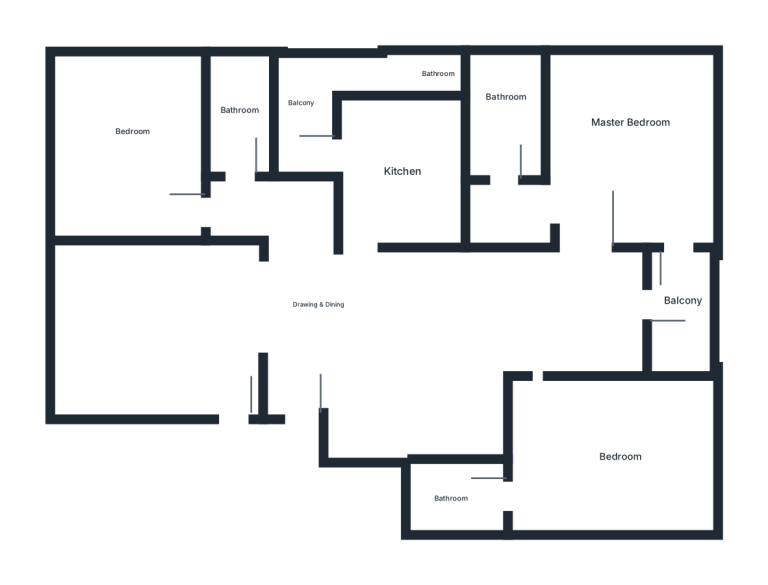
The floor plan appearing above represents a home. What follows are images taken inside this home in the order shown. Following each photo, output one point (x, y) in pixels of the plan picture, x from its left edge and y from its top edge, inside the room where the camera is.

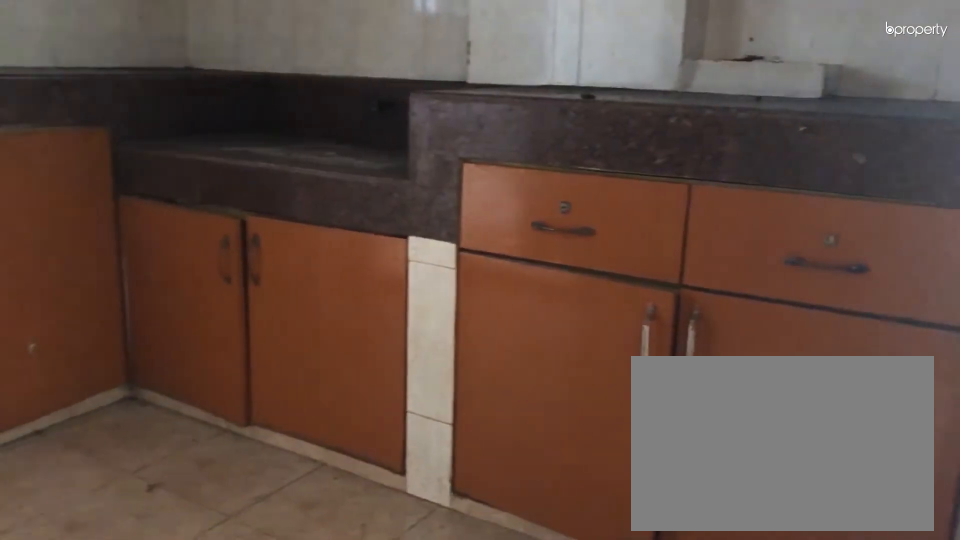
(410, 171)
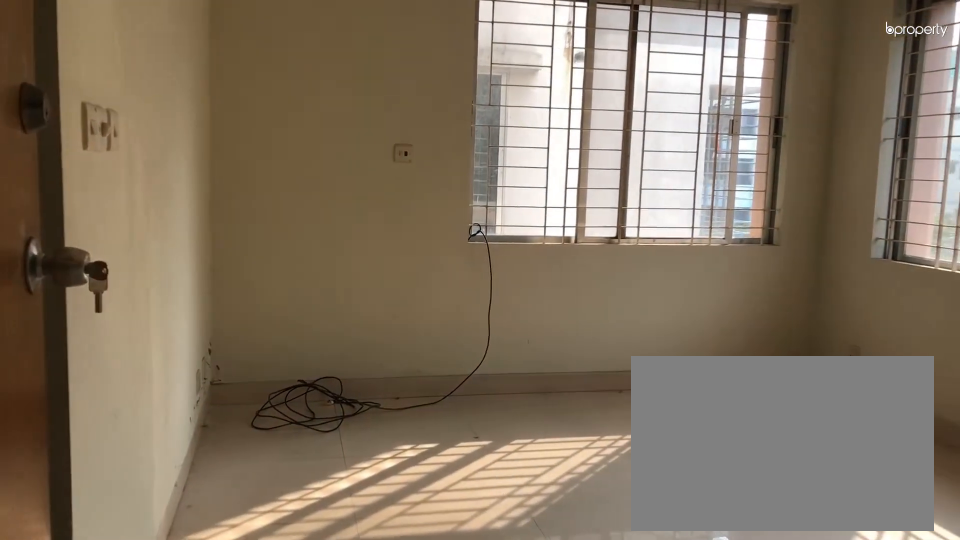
(605, 243)
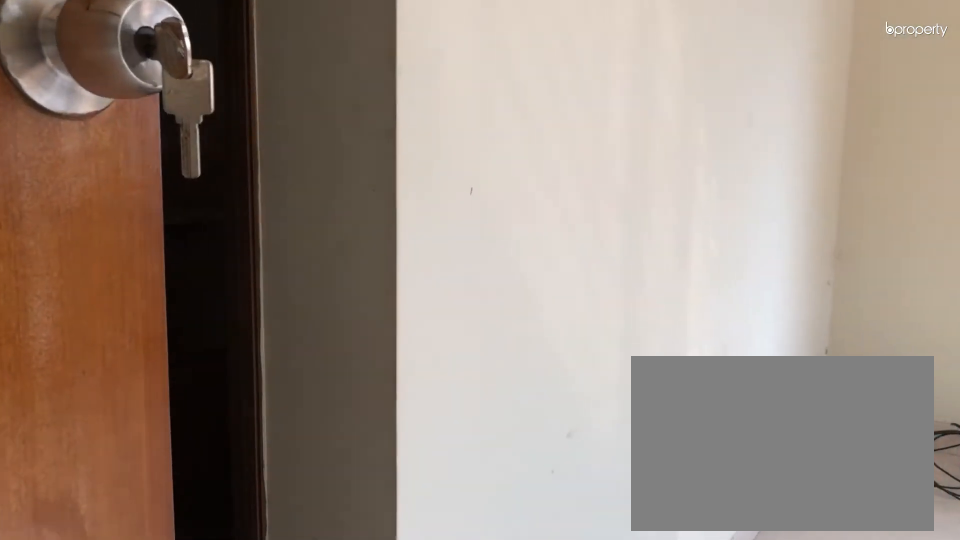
(612, 140)
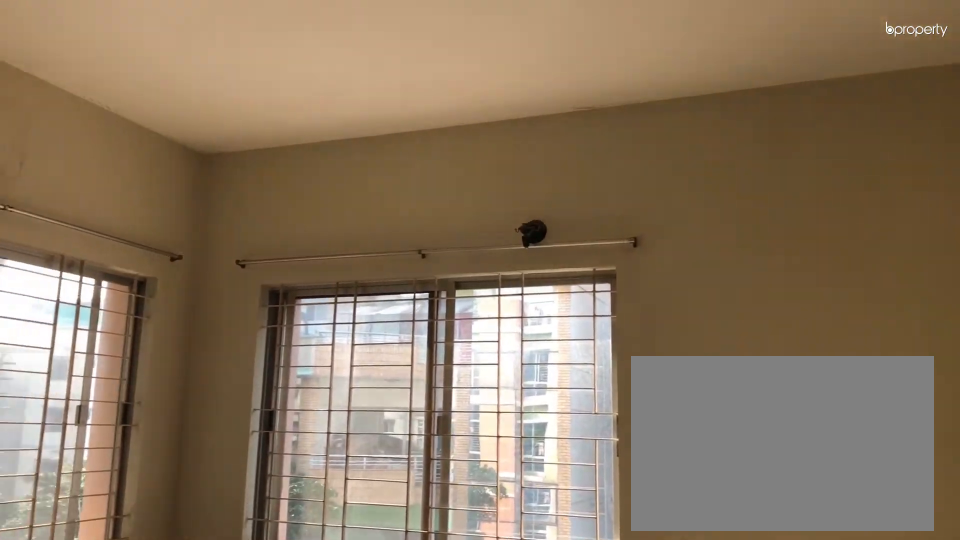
(613, 140)
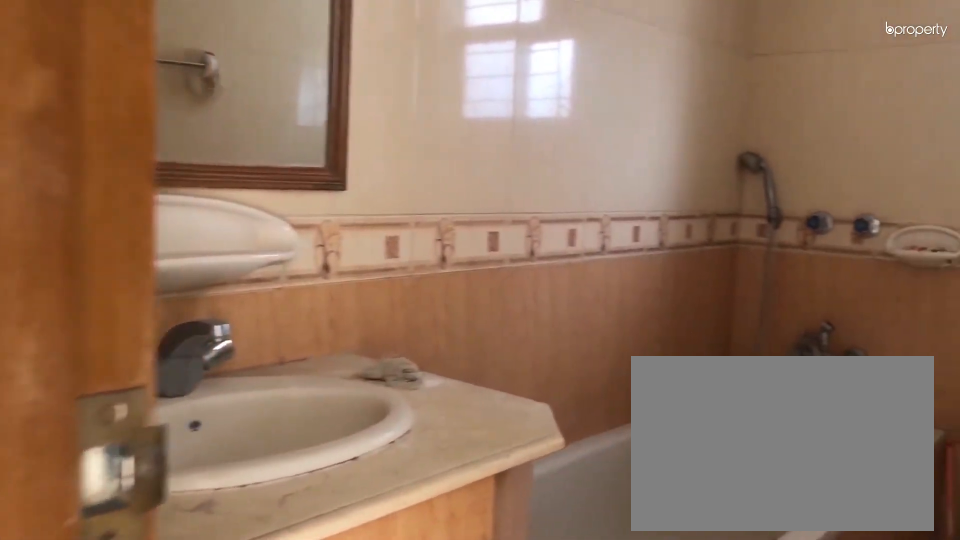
(507, 127)
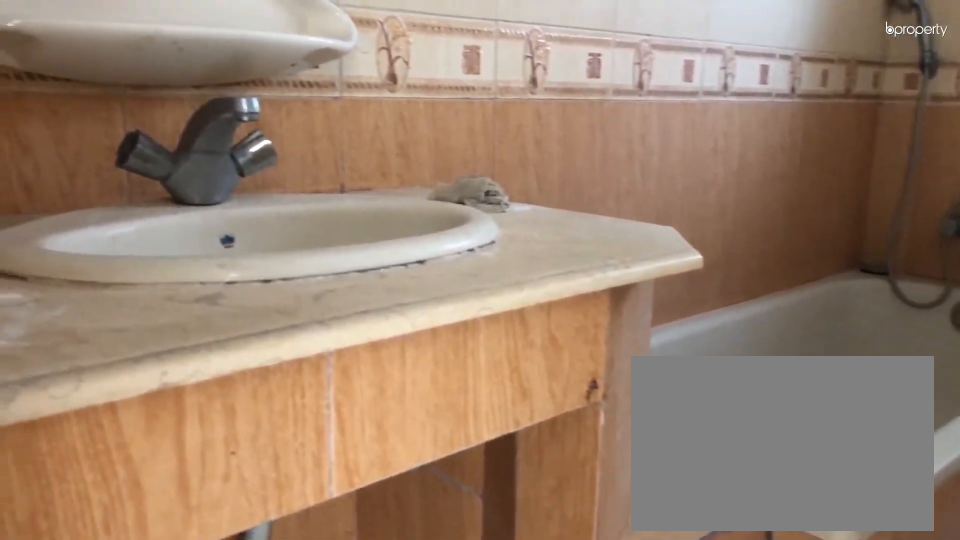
(507, 127)
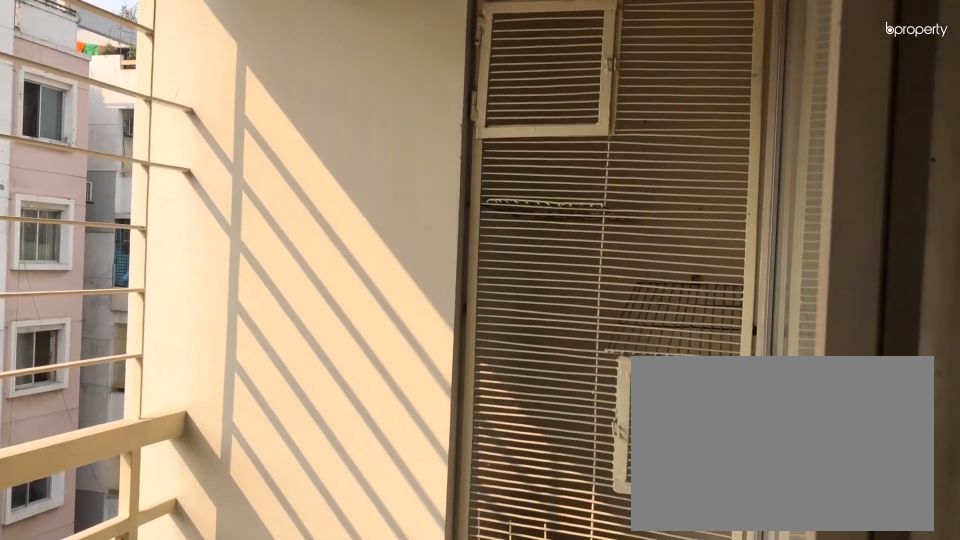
(678, 302)
